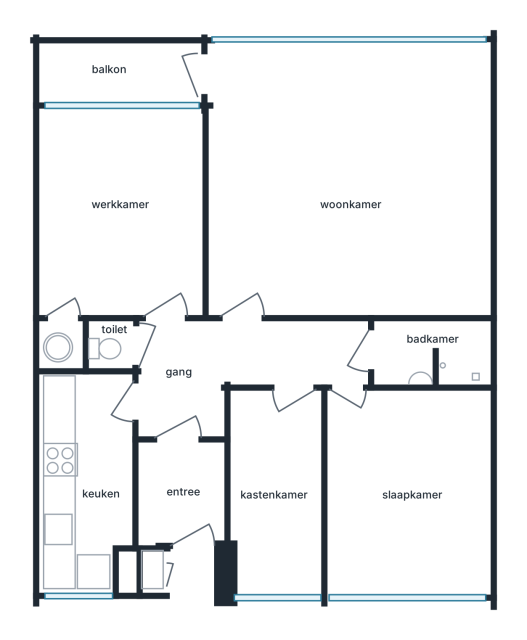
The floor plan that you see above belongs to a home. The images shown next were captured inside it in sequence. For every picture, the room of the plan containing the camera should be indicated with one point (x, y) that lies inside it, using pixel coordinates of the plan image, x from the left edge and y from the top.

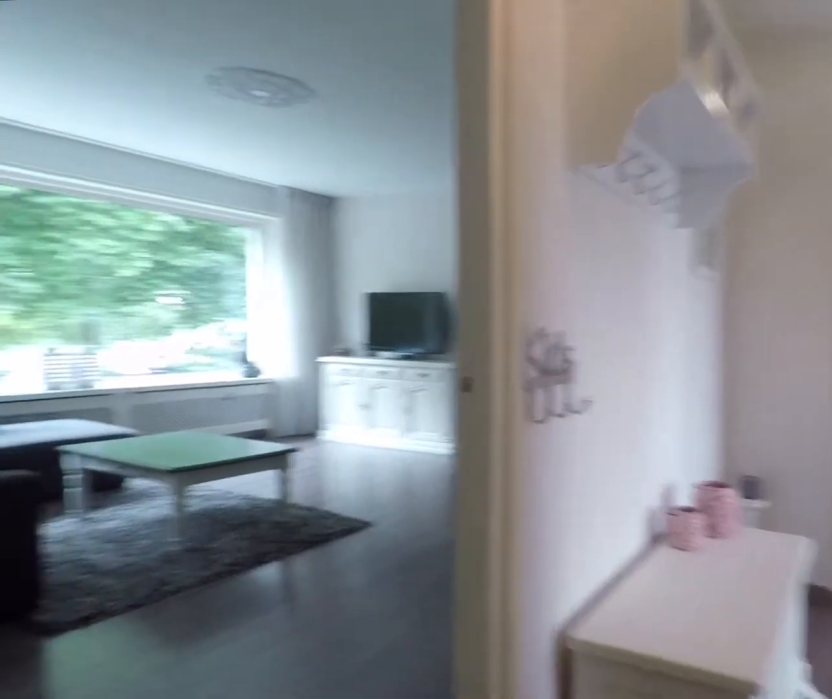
(237, 365)
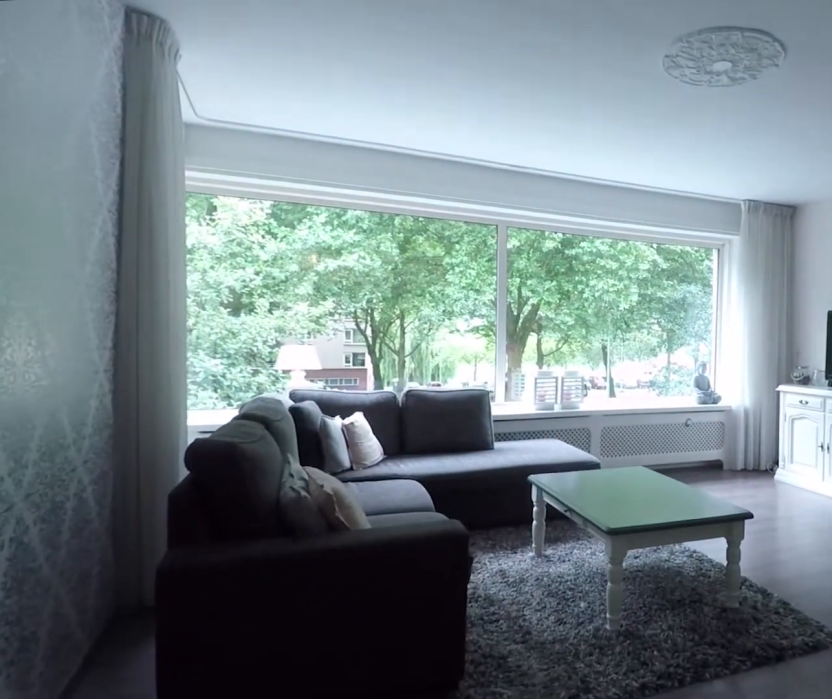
(348, 181)
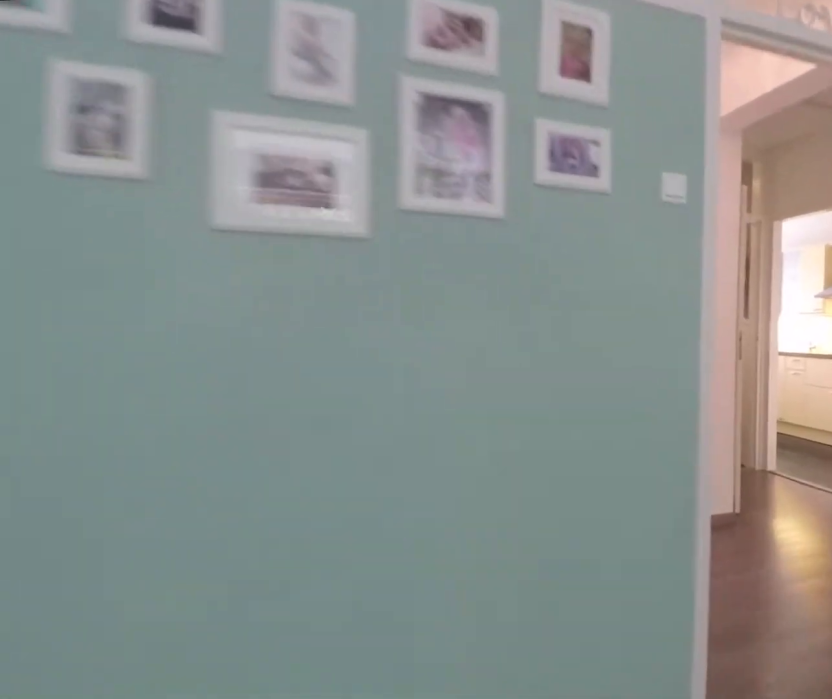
(348, 181)
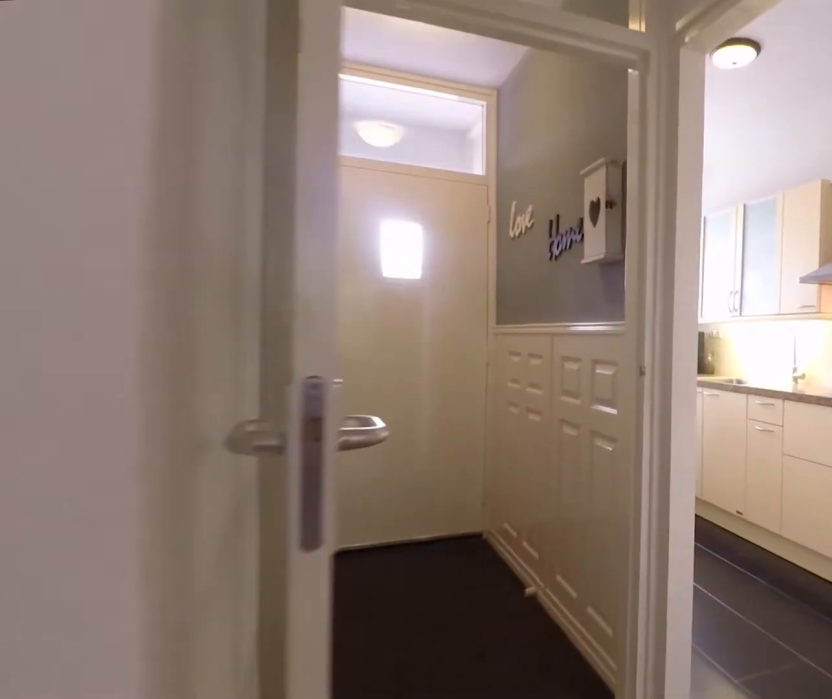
(237, 365)
